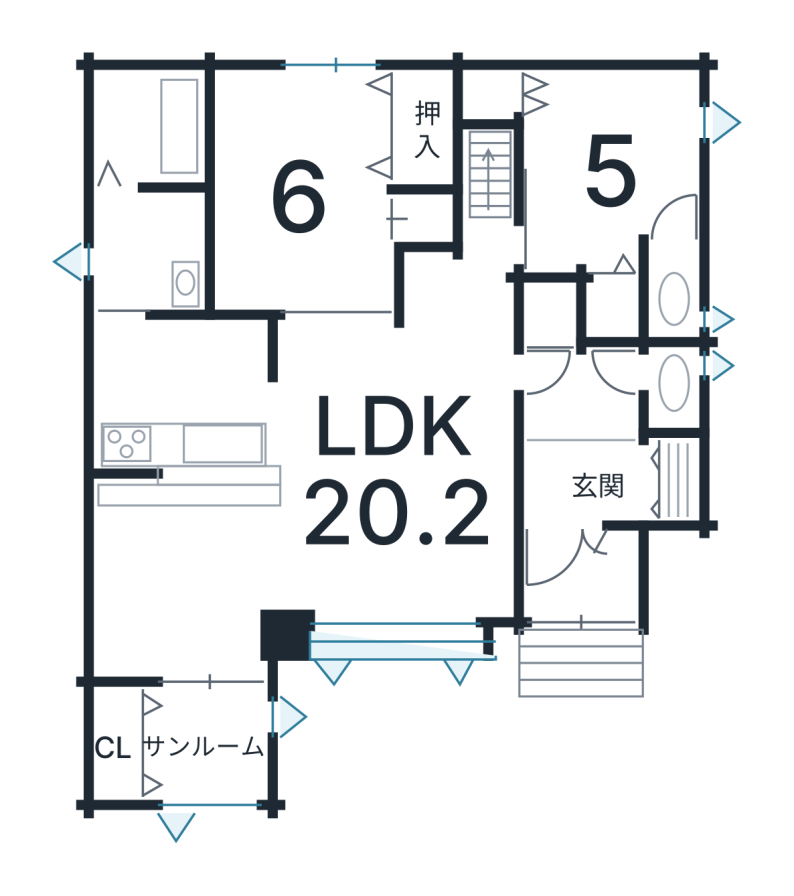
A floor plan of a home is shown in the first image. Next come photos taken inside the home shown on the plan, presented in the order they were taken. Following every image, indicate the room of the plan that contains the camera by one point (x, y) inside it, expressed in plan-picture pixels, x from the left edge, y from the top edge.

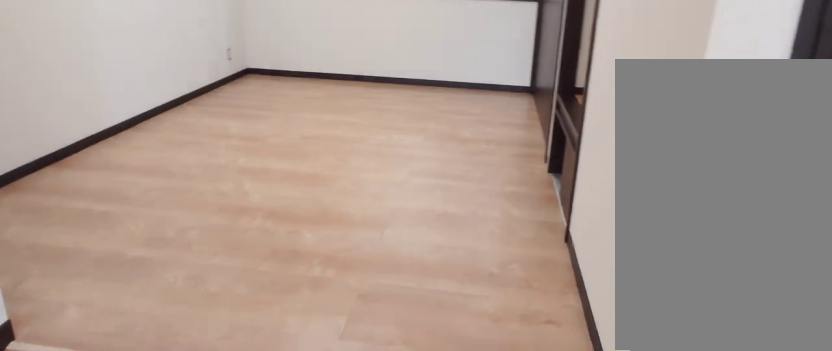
(277, 145)
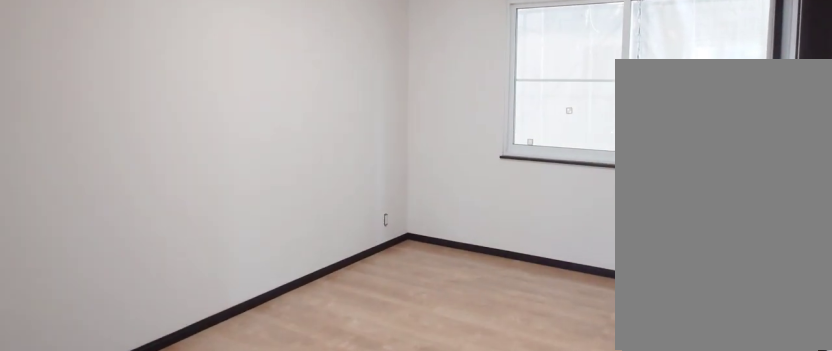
(277, 145)
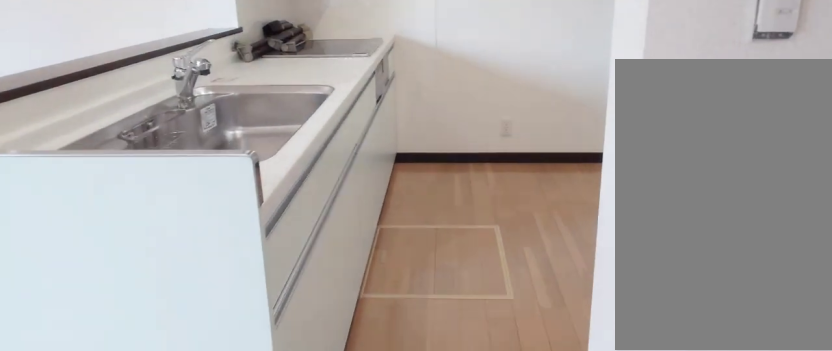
(178, 405)
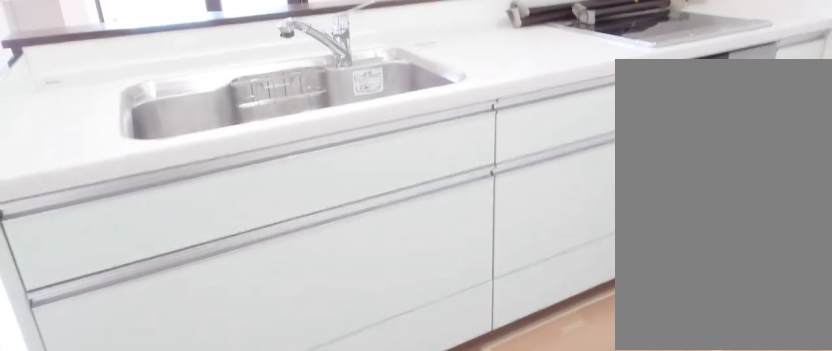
(178, 405)
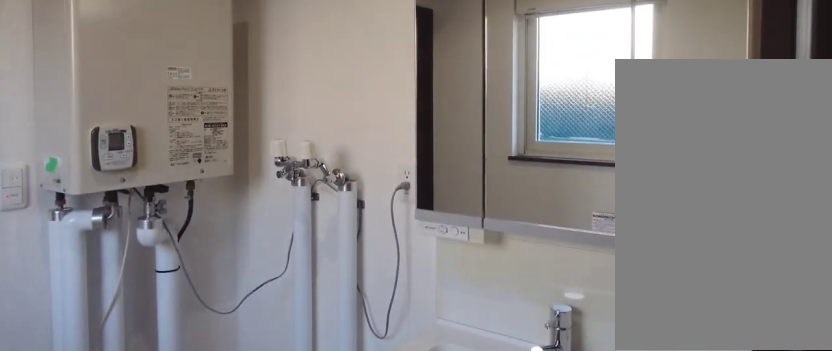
(143, 269)
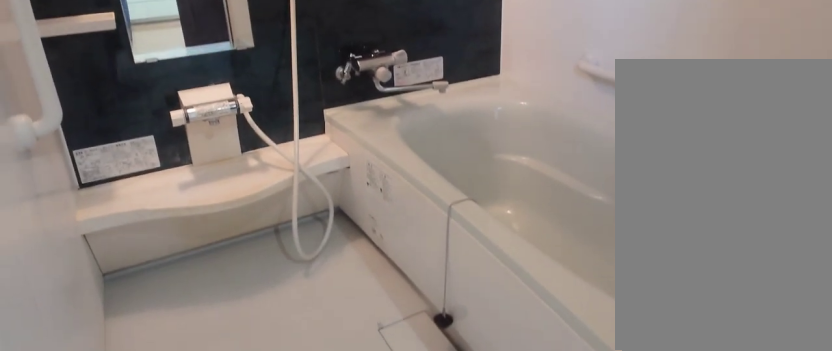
(135, 140)
